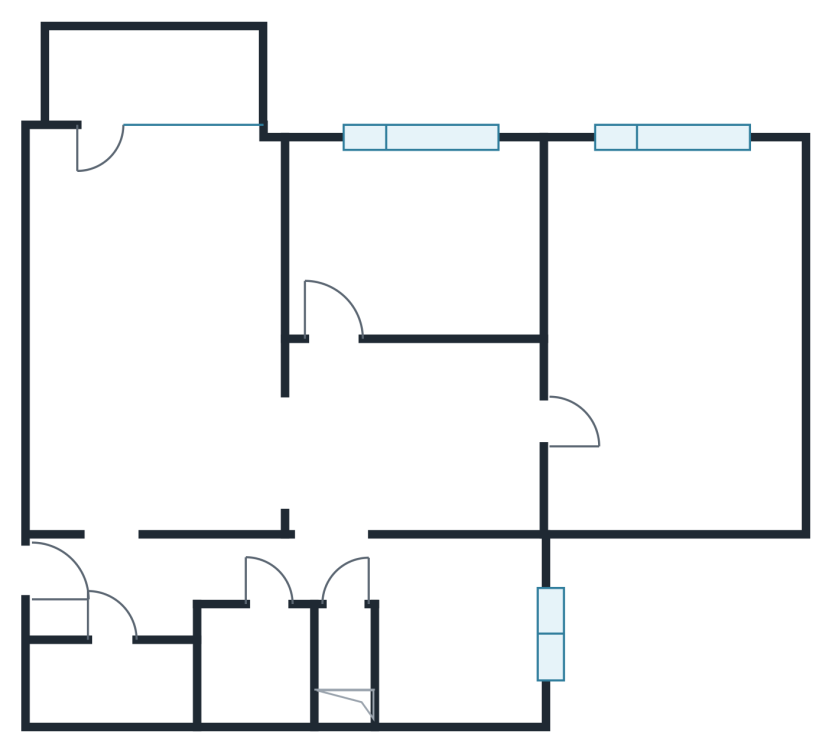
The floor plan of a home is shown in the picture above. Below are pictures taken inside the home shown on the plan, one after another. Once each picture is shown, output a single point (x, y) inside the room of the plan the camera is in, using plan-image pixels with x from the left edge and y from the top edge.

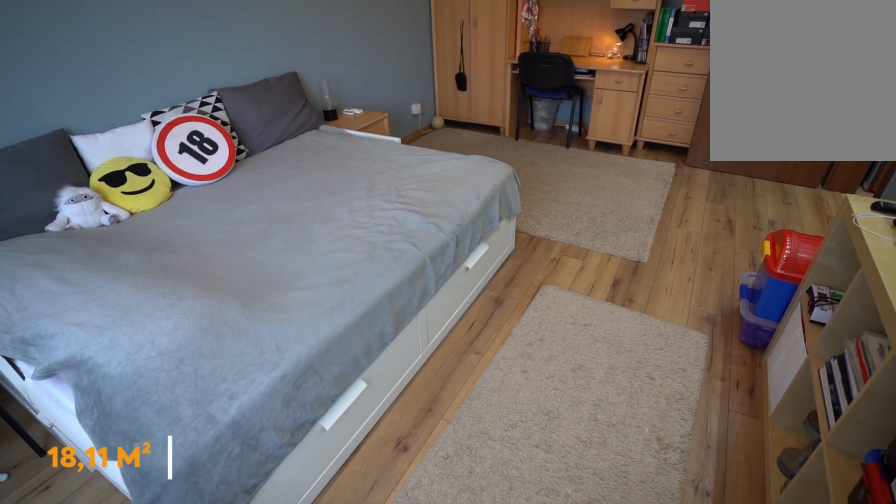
(683, 355)
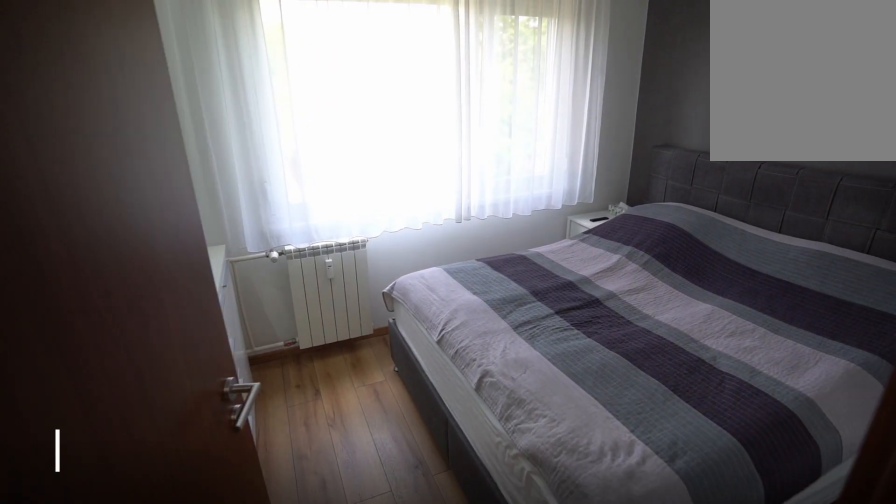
(428, 232)
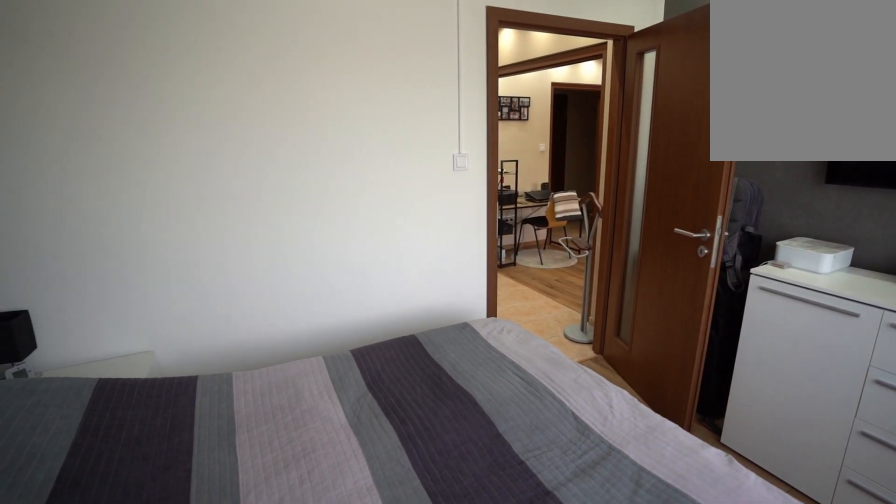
(428, 231)
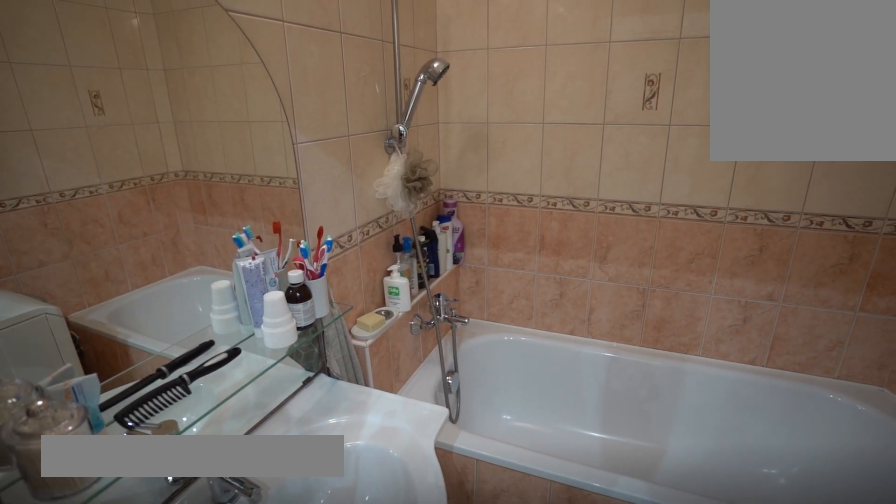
(239, 653)
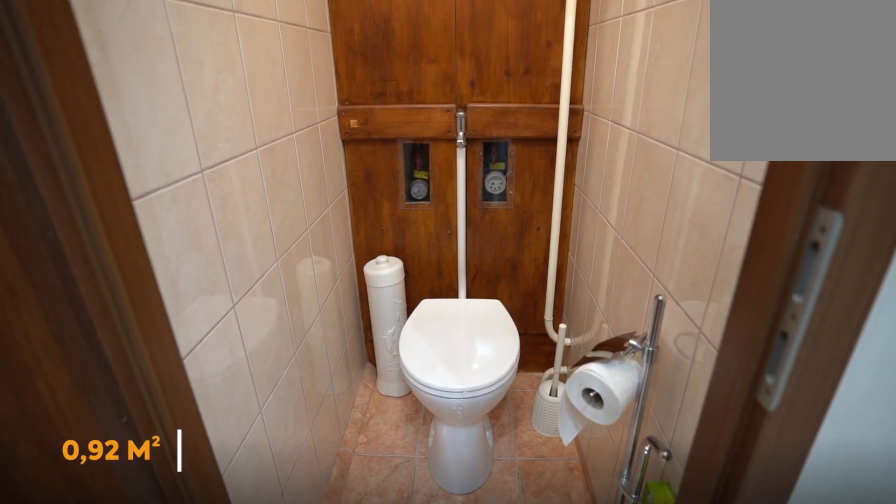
(345, 653)
